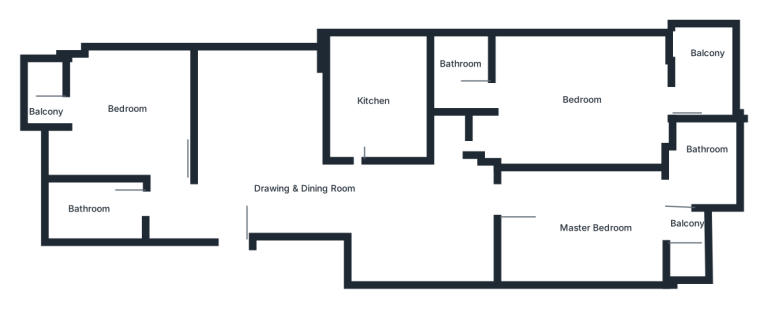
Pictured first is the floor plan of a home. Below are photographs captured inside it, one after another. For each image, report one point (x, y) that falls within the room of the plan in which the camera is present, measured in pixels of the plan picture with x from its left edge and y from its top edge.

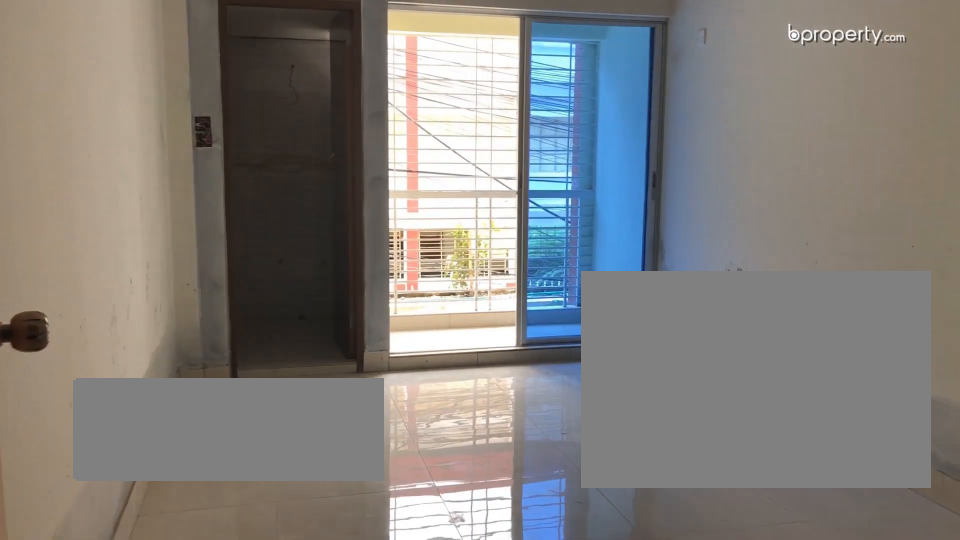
(606, 222)
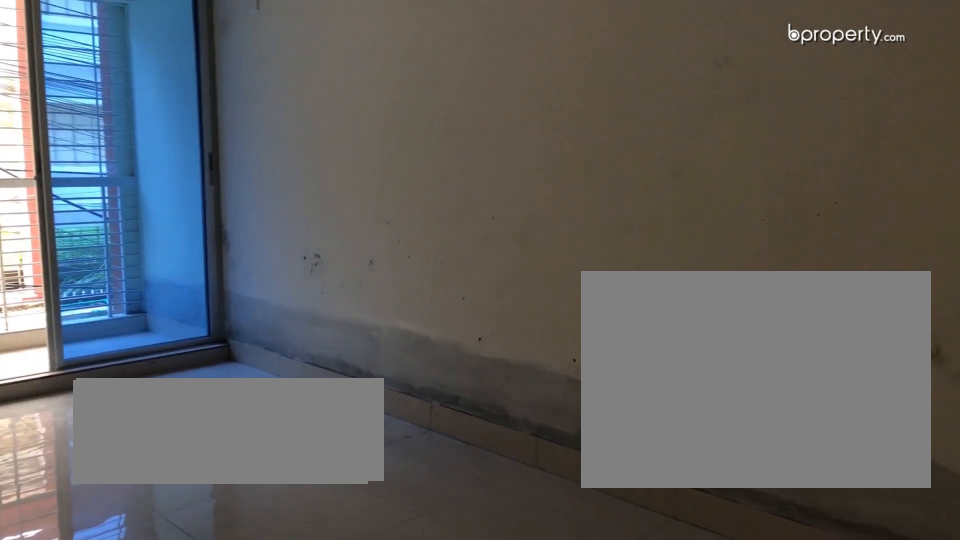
(606, 222)
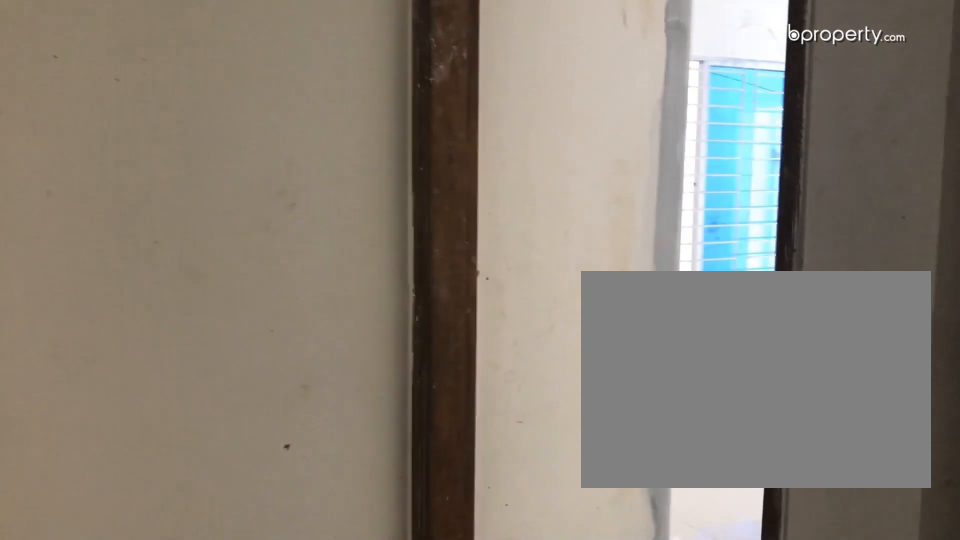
(485, 131)
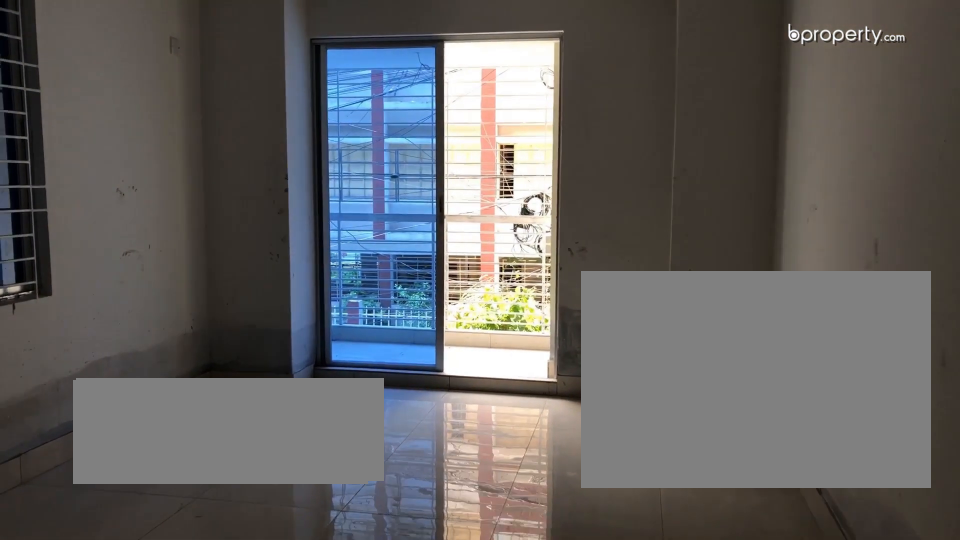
(577, 103)
